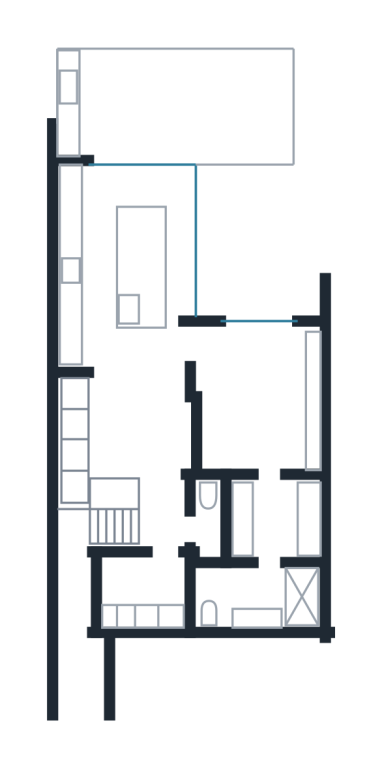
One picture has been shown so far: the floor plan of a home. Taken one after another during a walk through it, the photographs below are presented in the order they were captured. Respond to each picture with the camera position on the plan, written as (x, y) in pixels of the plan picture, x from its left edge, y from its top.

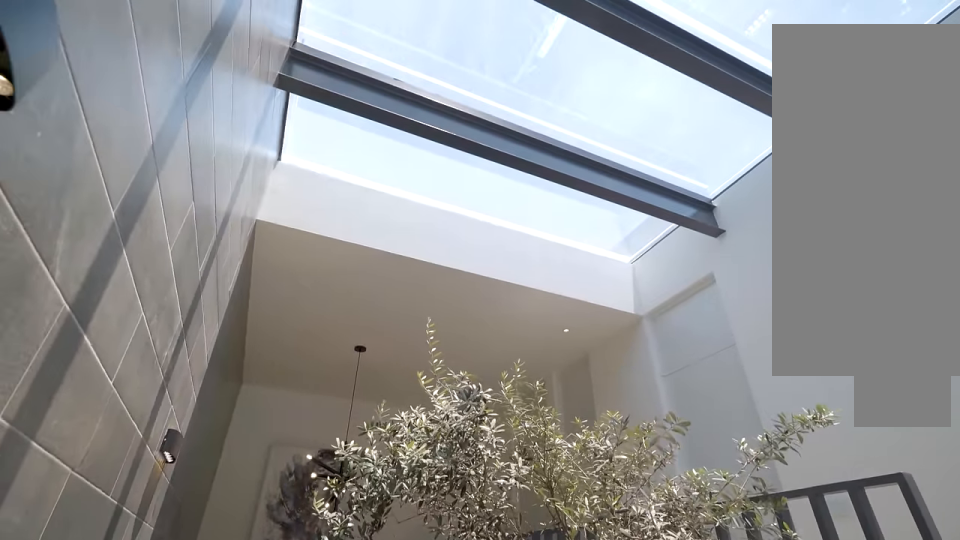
(74, 609)
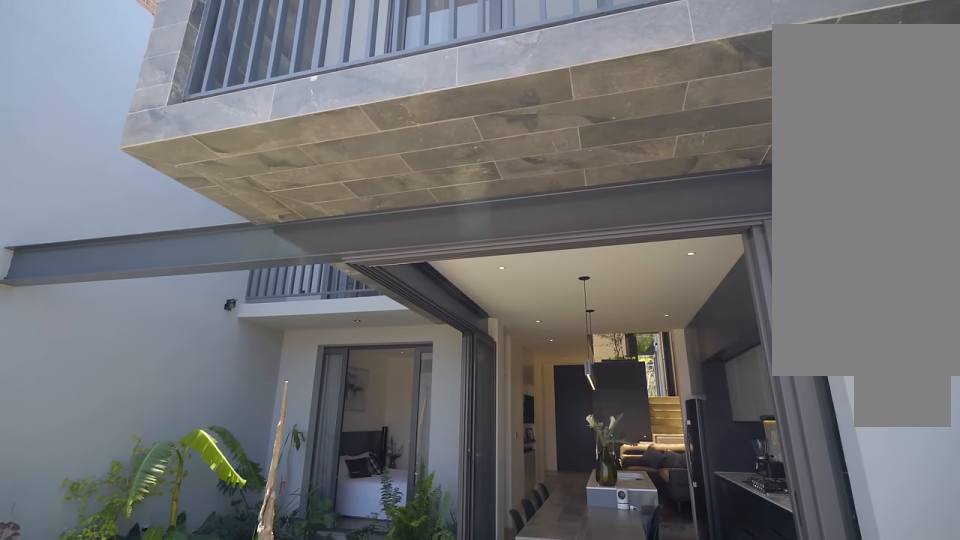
(138, 111)
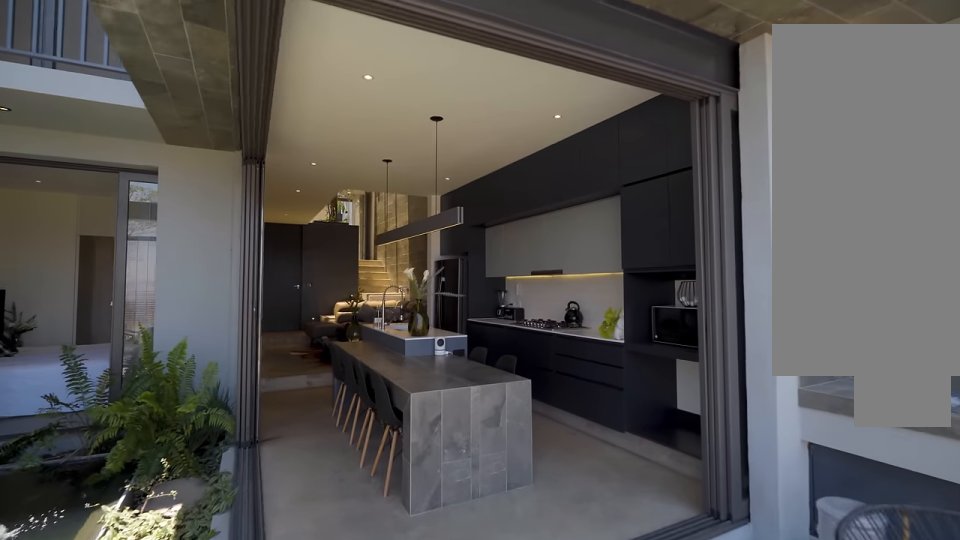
(136, 98)
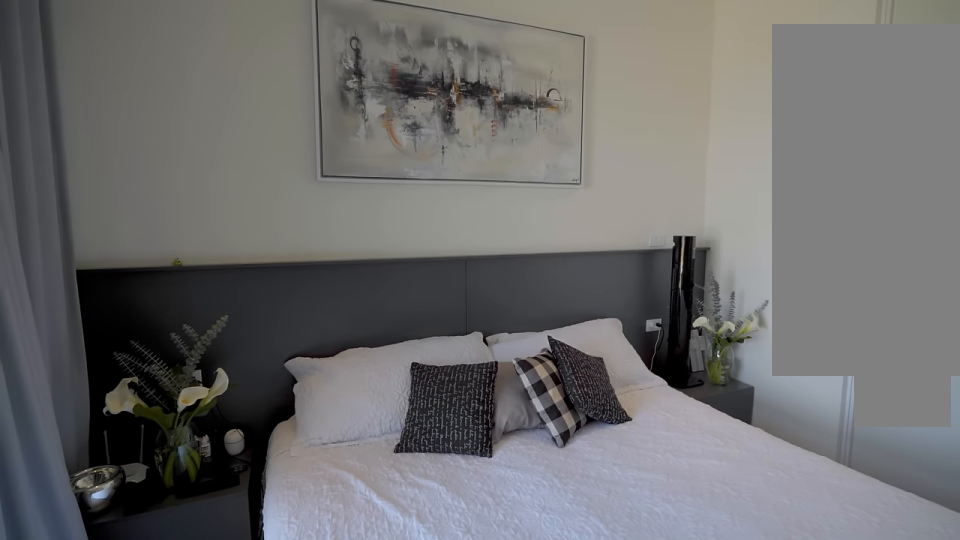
(252, 343)
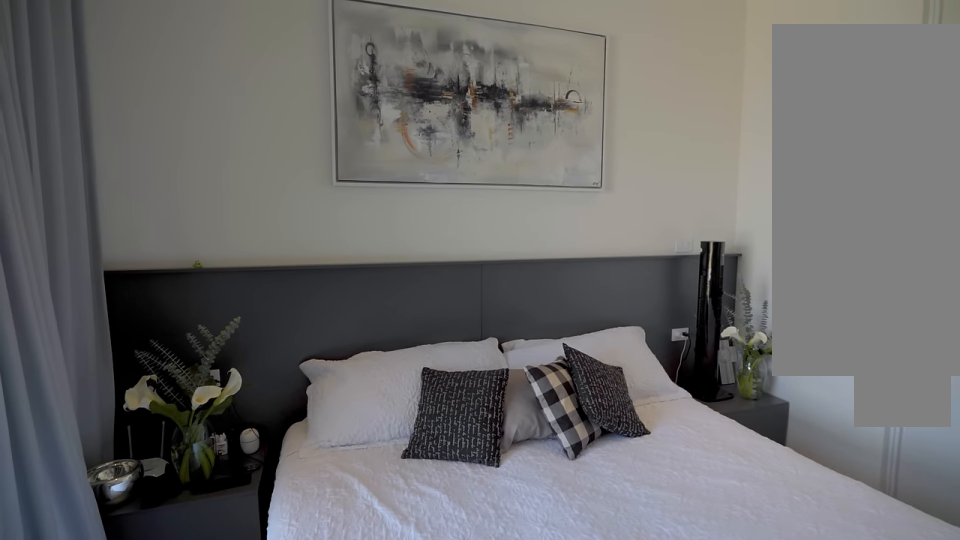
(252, 343)
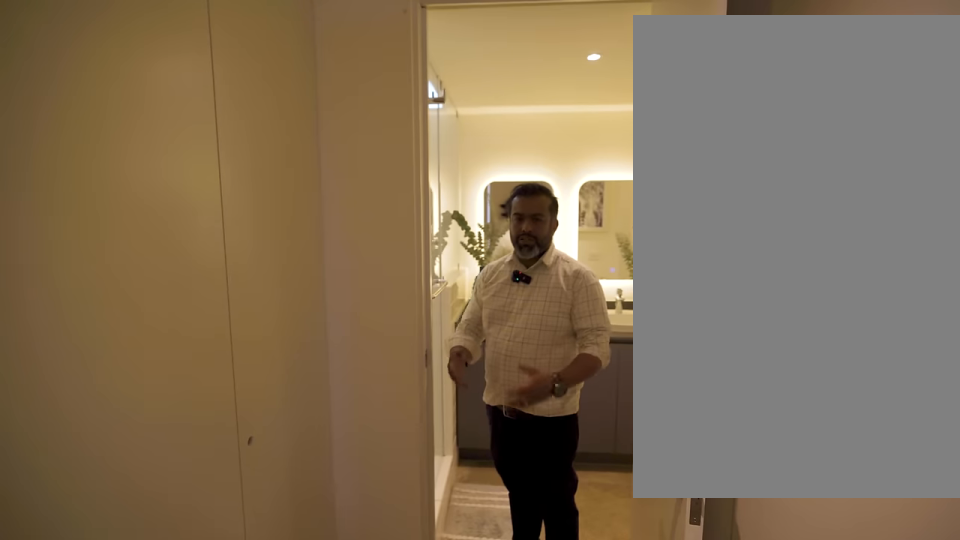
(268, 493)
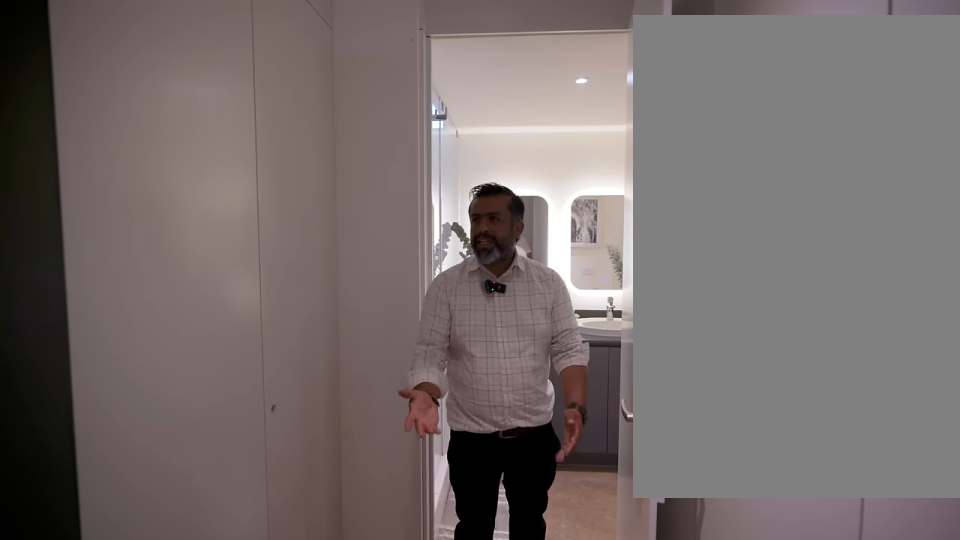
(269, 500)
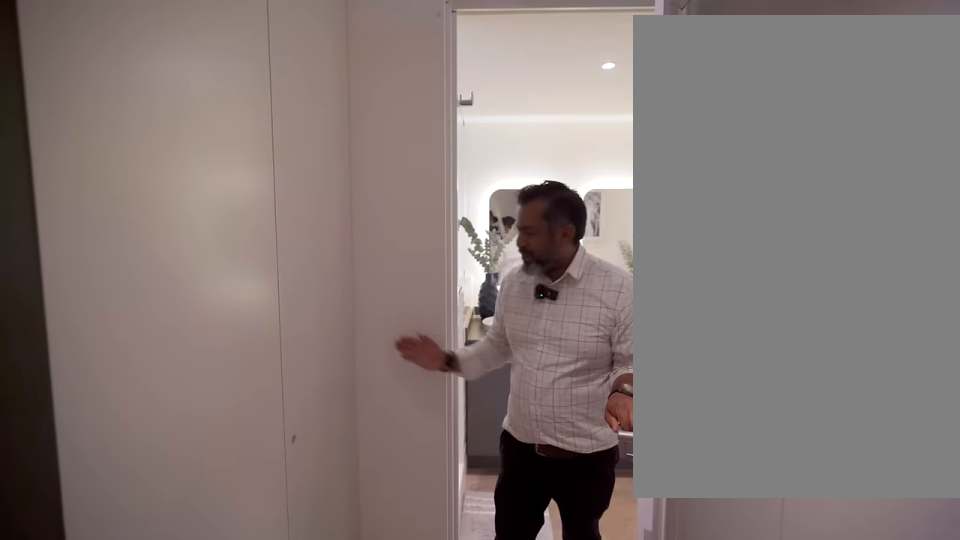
(268, 497)
